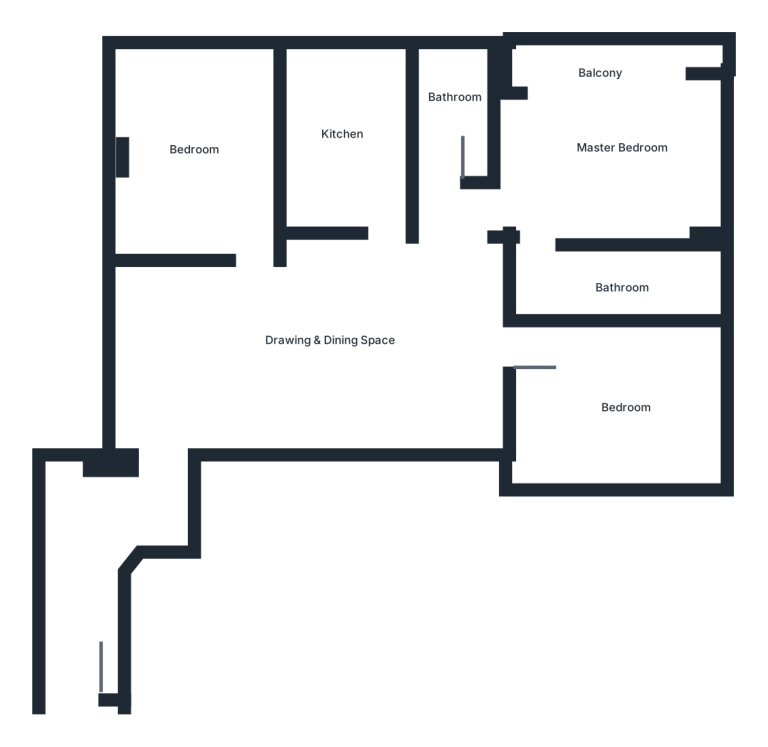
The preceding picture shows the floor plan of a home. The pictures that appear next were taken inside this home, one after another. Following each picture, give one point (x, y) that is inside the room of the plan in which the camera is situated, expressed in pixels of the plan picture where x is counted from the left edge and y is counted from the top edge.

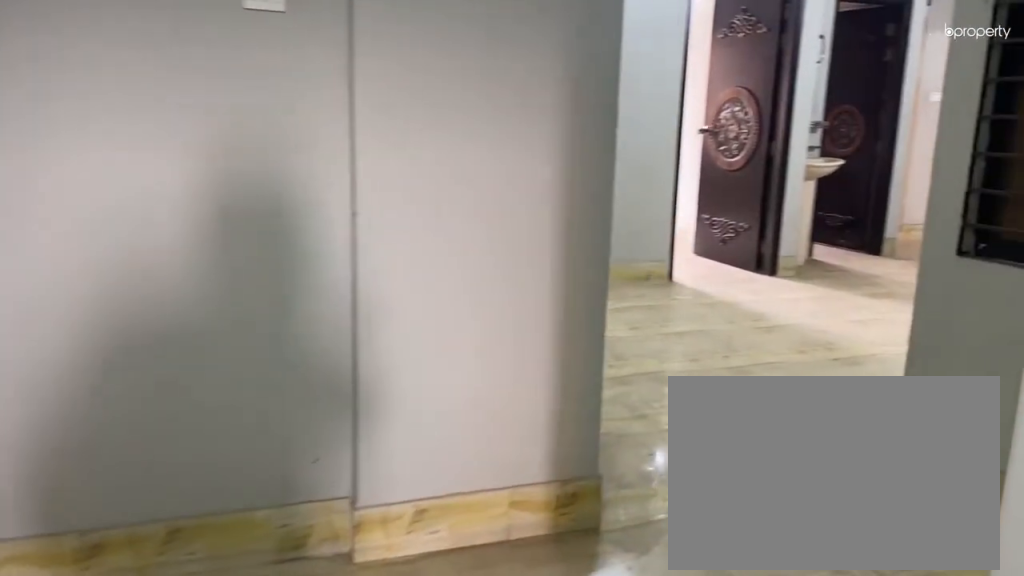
(78, 623)
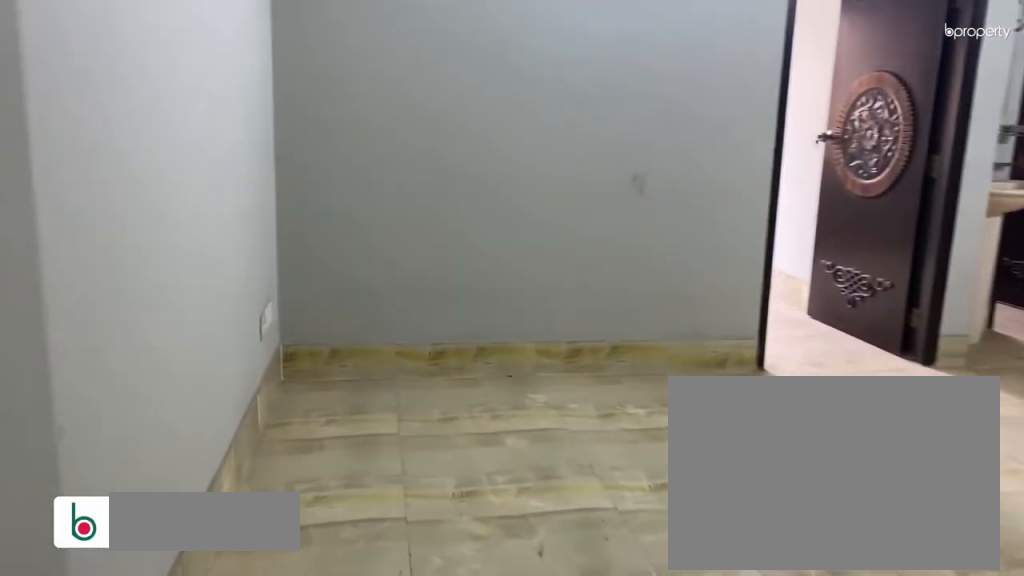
(195, 414)
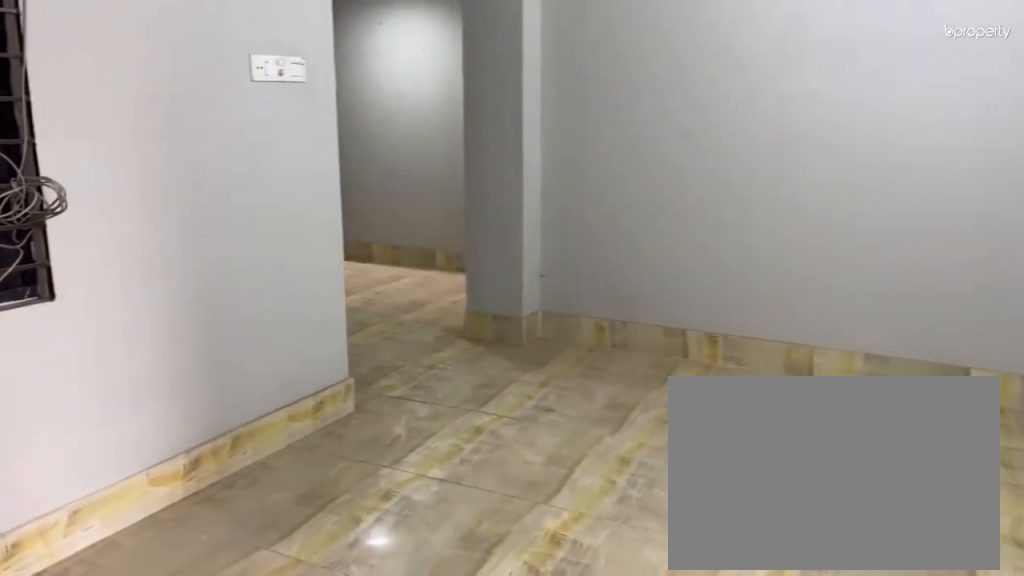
(324, 315)
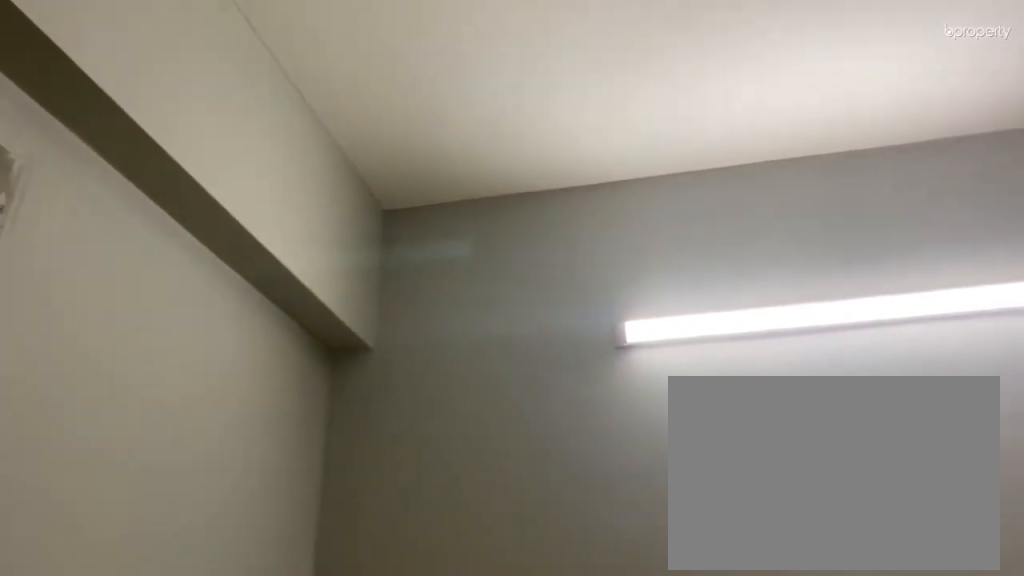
(325, 314)
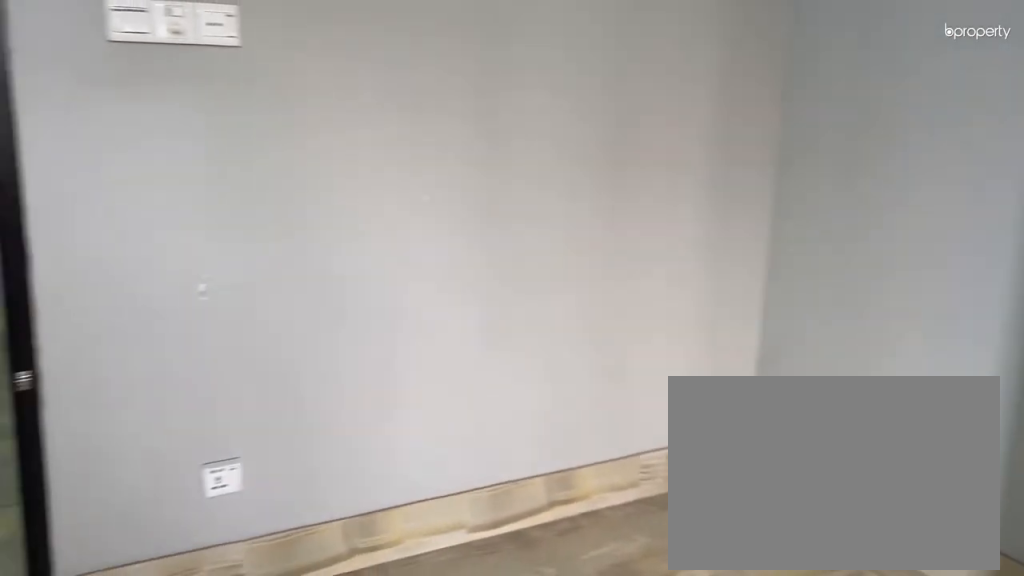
(185, 175)
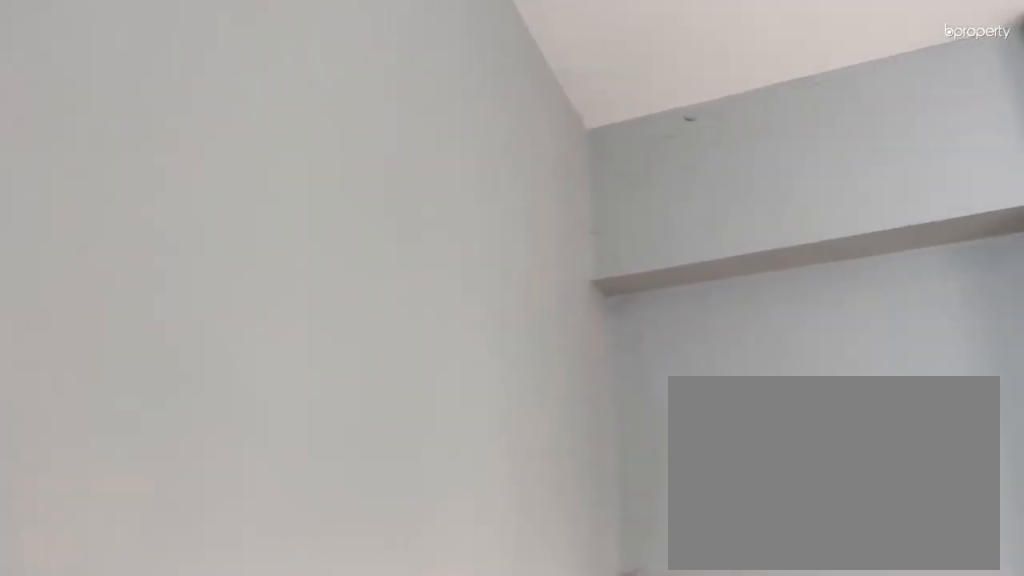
(185, 175)
